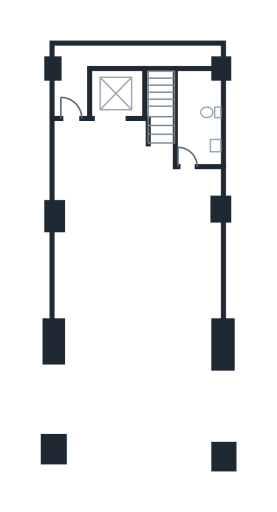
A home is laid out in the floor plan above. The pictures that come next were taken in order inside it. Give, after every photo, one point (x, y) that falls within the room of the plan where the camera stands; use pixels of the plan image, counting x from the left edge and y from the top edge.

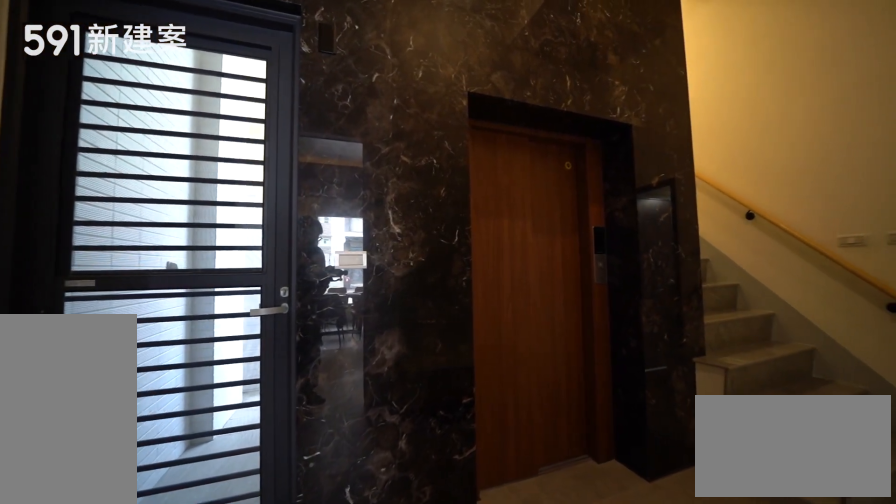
(132, 234)
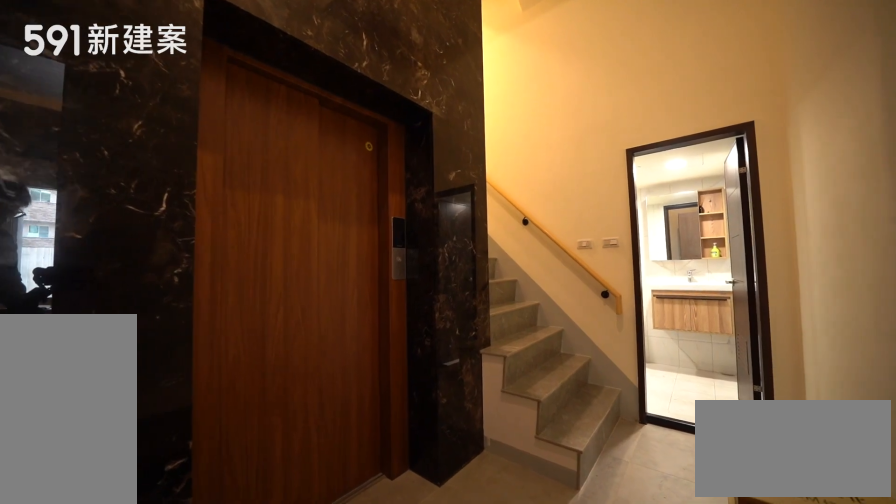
(132, 234)
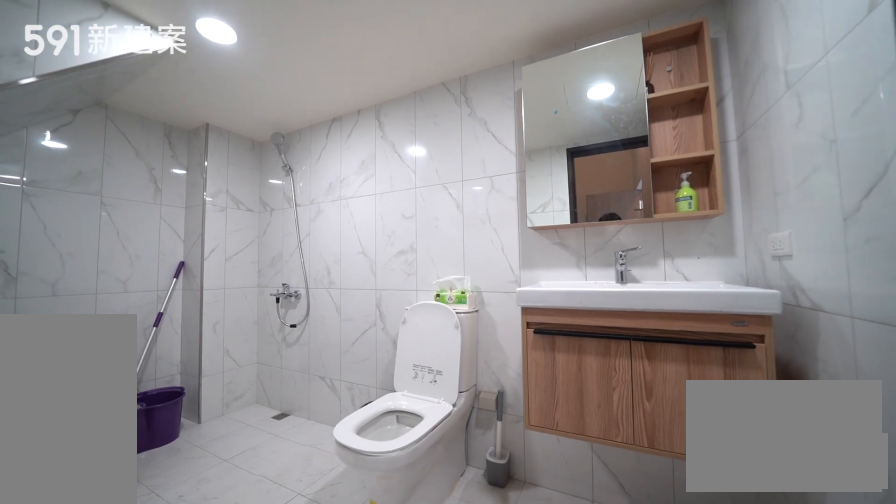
(198, 116)
